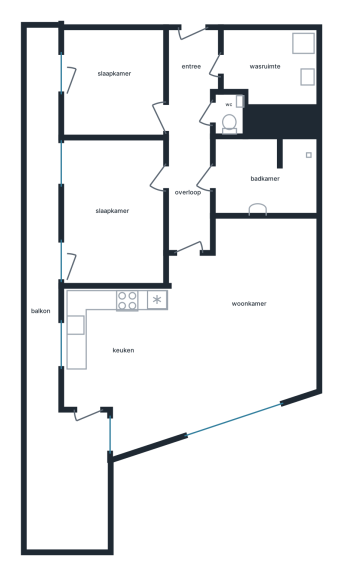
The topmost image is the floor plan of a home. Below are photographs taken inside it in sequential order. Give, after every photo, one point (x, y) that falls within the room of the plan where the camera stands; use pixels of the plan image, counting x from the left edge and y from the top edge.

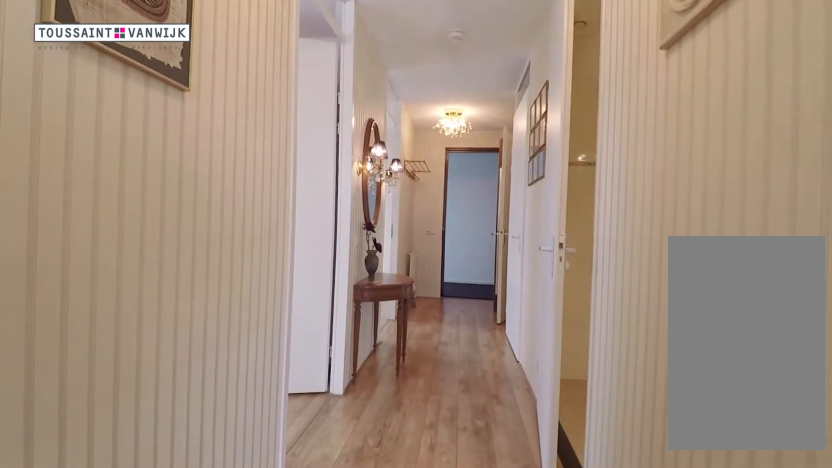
(190, 137)
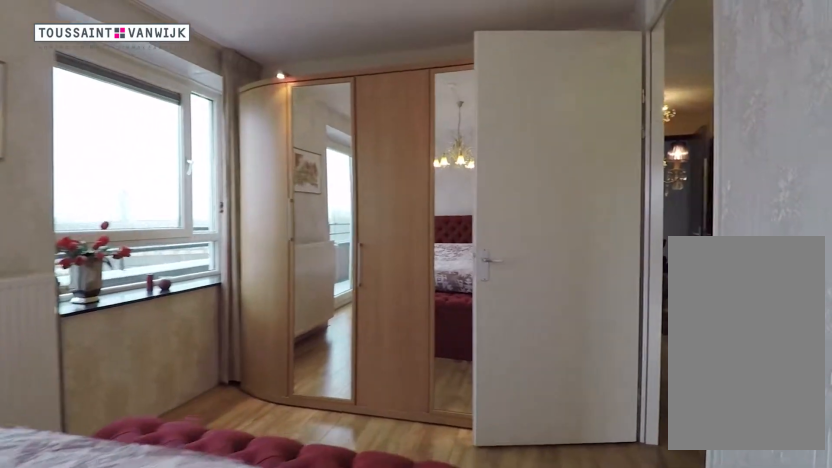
(116, 212)
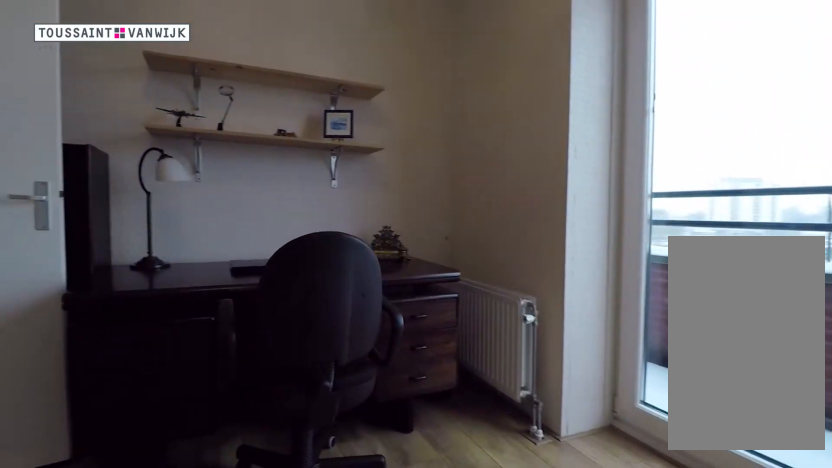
(115, 83)
